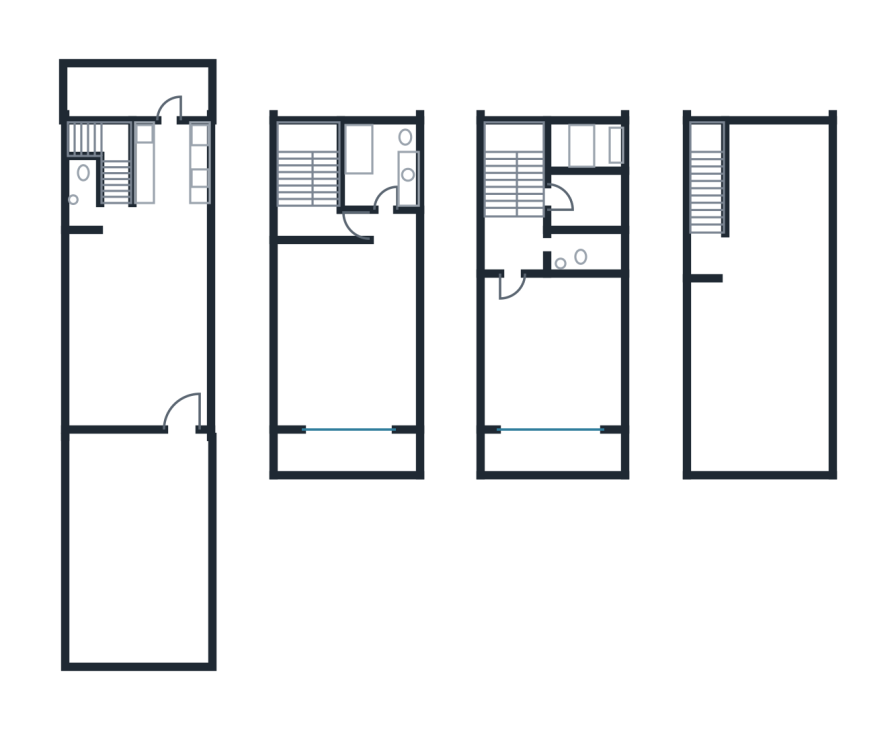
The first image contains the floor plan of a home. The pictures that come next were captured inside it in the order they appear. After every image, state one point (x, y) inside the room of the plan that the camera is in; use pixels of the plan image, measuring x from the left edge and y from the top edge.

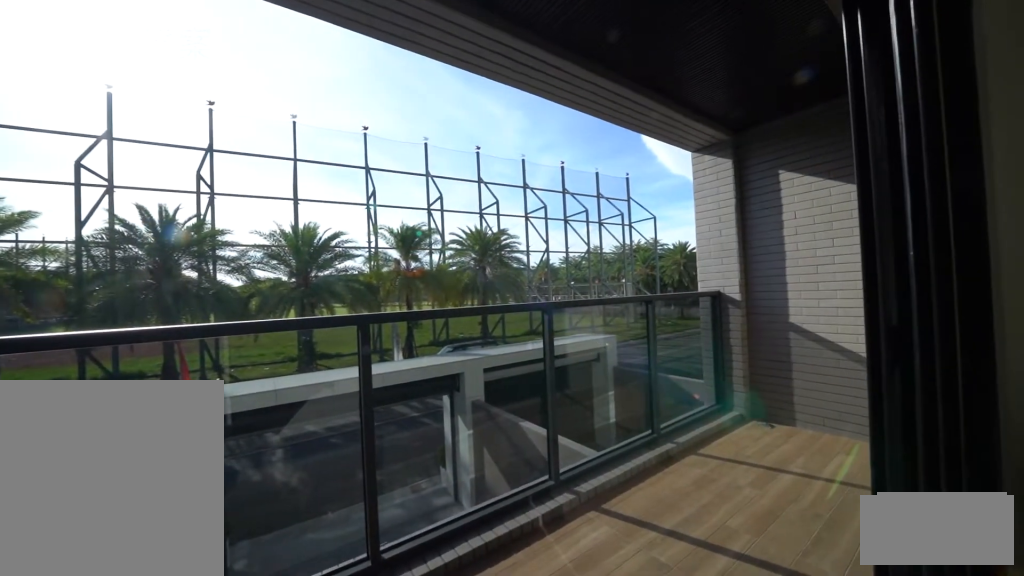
(346, 458)
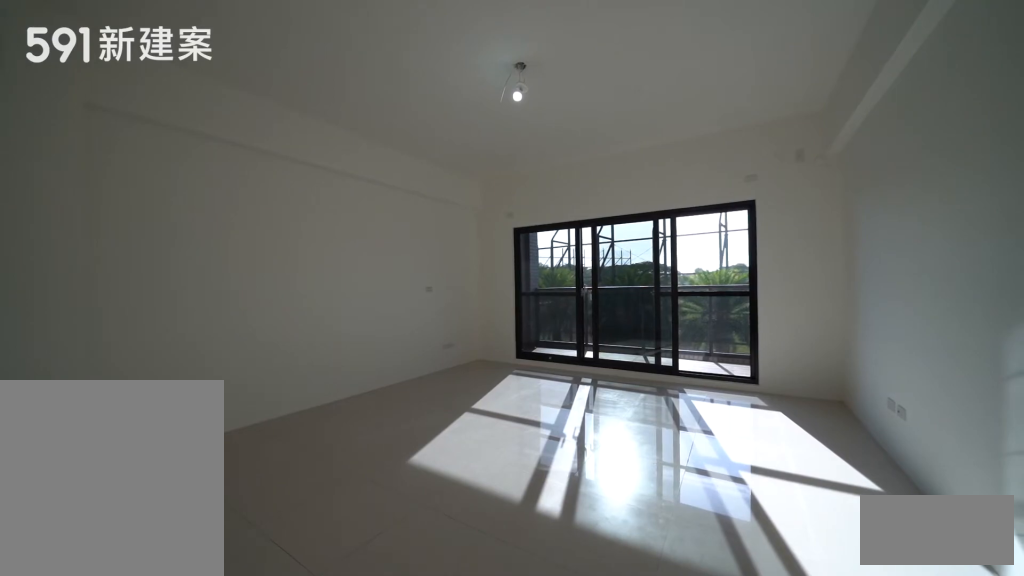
(555, 358)
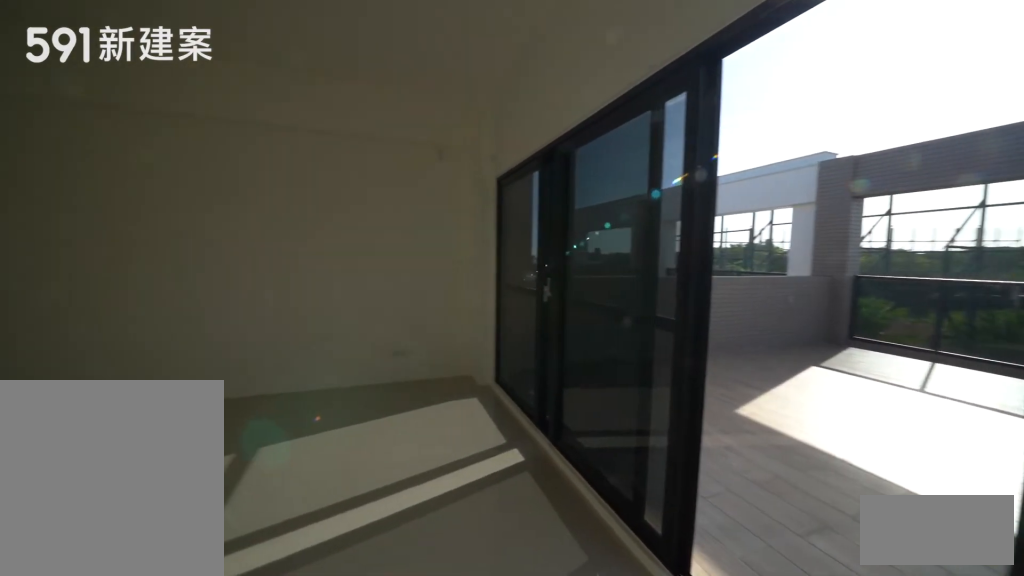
(765, 317)
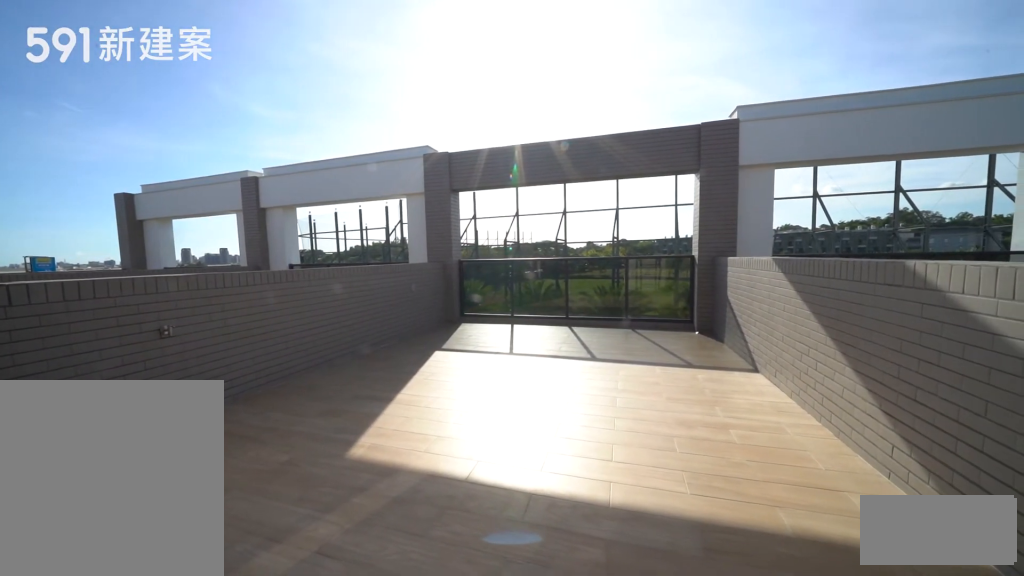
(765, 317)
